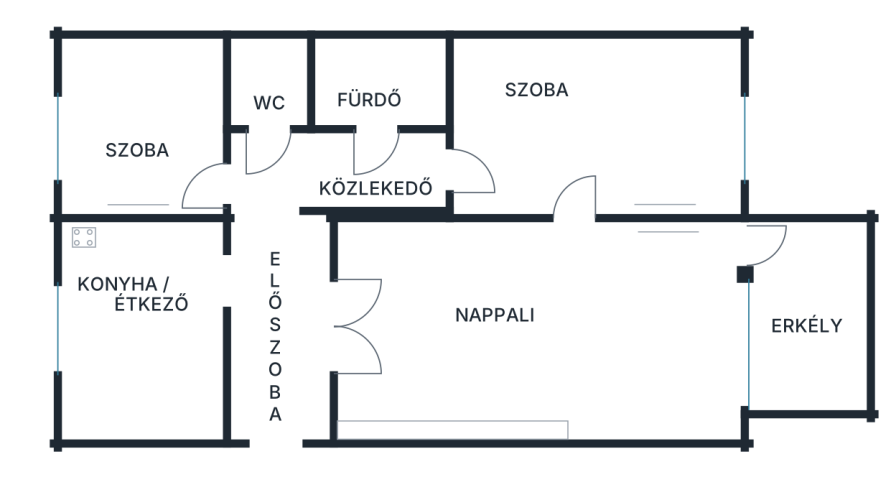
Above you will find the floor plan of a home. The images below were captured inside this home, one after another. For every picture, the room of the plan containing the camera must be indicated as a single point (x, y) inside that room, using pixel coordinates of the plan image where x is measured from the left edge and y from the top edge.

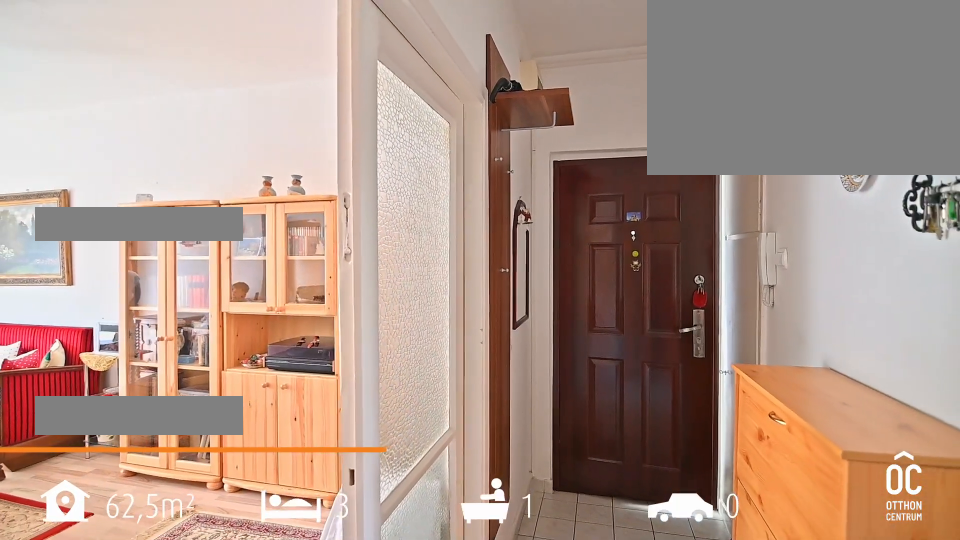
(277, 316)
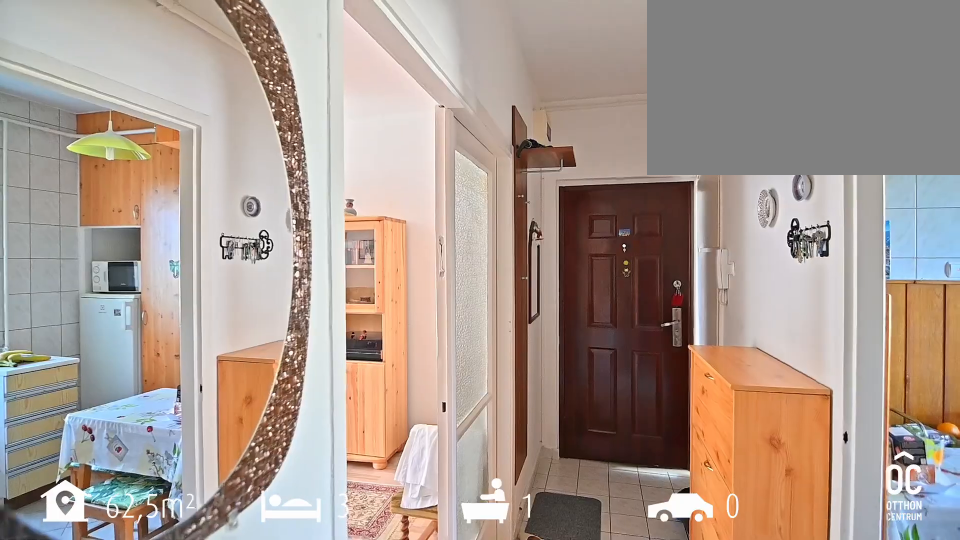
(277, 317)
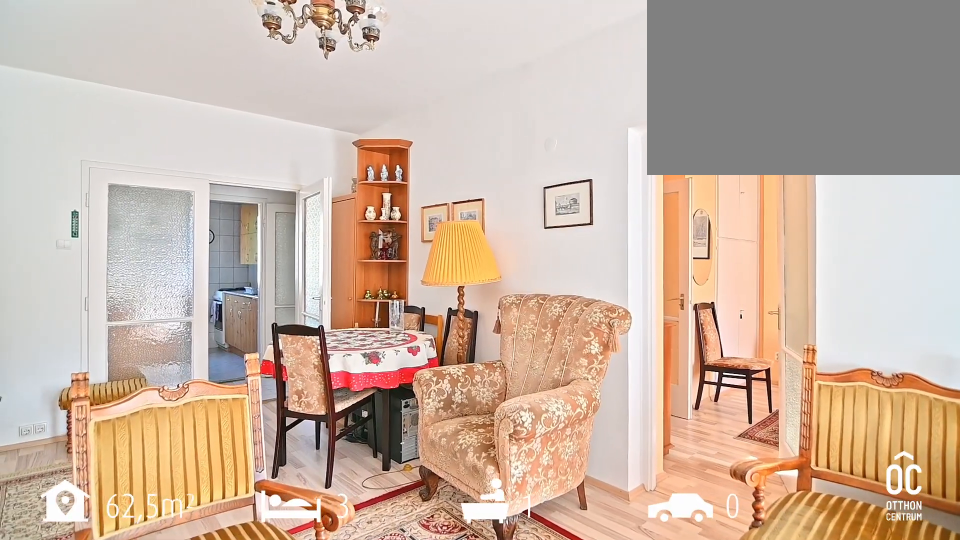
(532, 335)
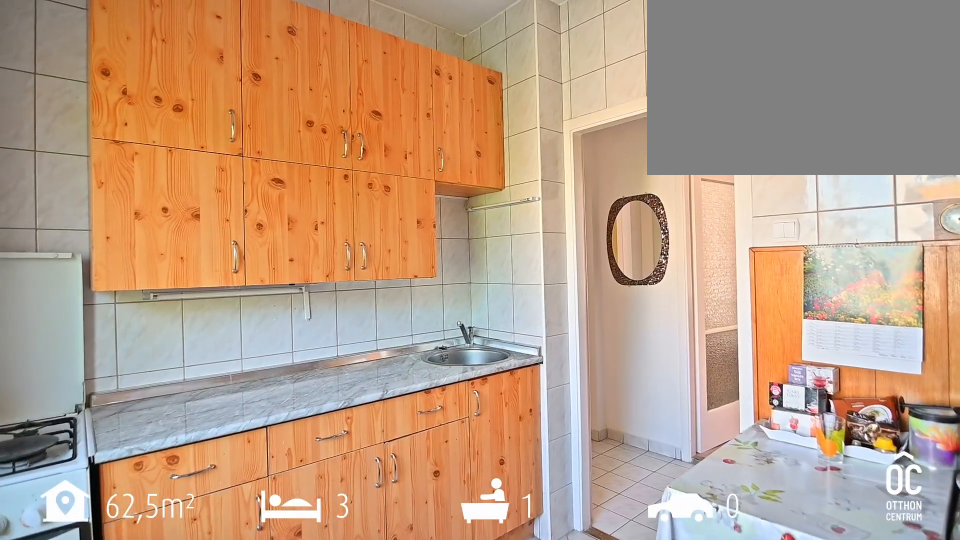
(139, 329)
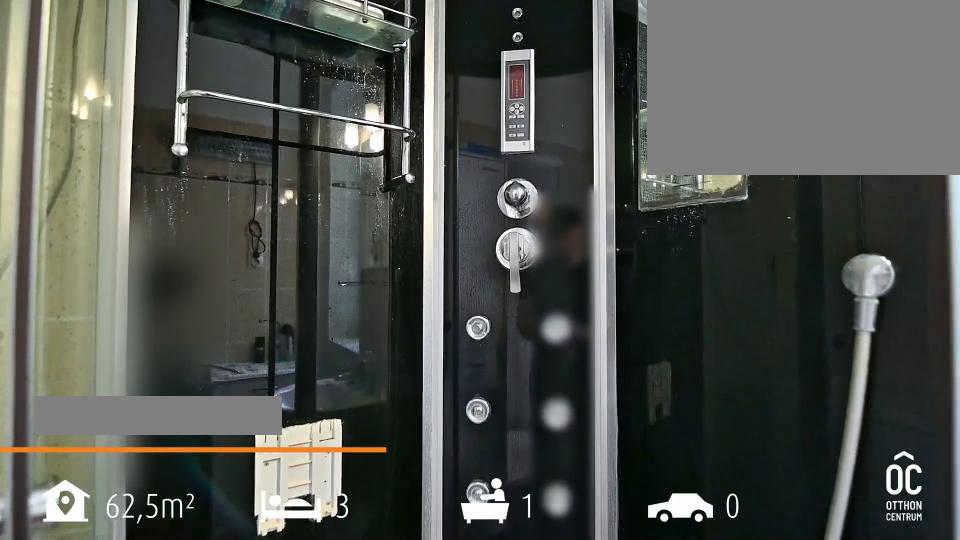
(375, 82)
